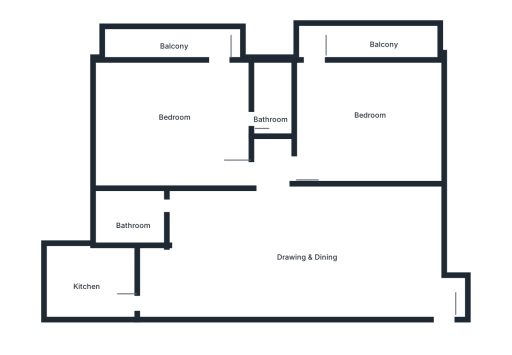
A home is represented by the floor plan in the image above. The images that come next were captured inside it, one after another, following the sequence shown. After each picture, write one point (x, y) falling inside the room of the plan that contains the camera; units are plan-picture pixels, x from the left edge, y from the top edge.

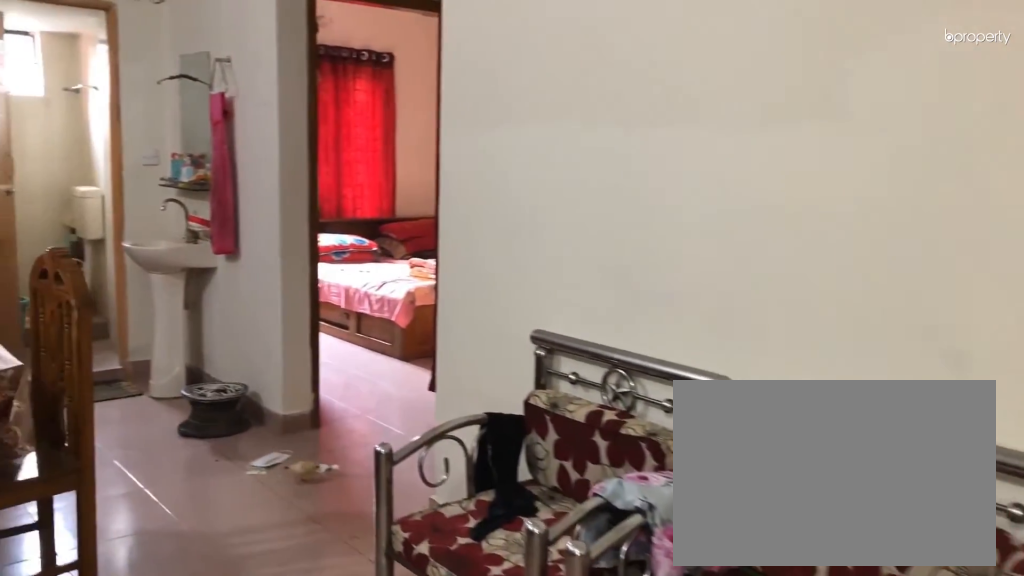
(310, 223)
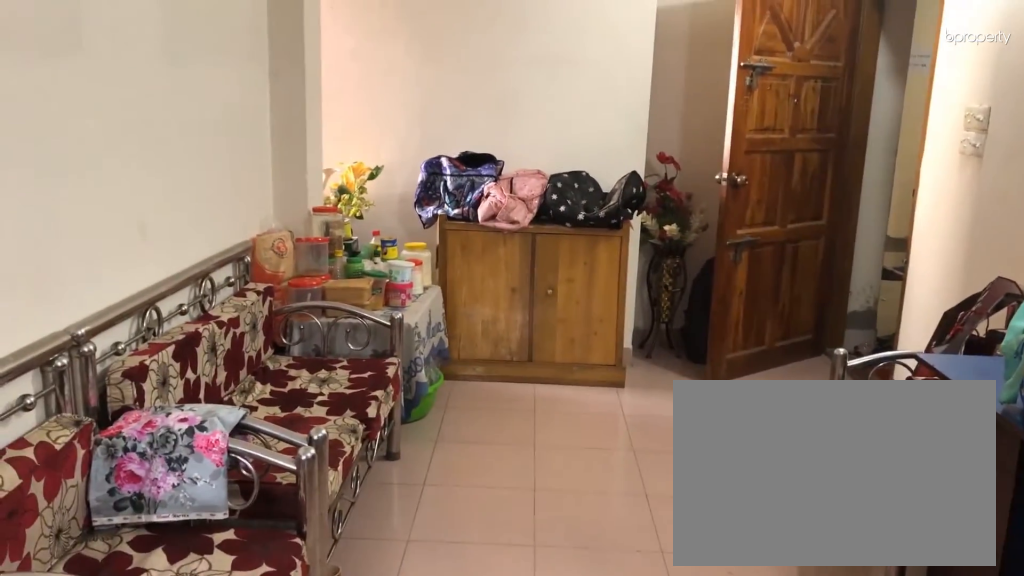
(306, 221)
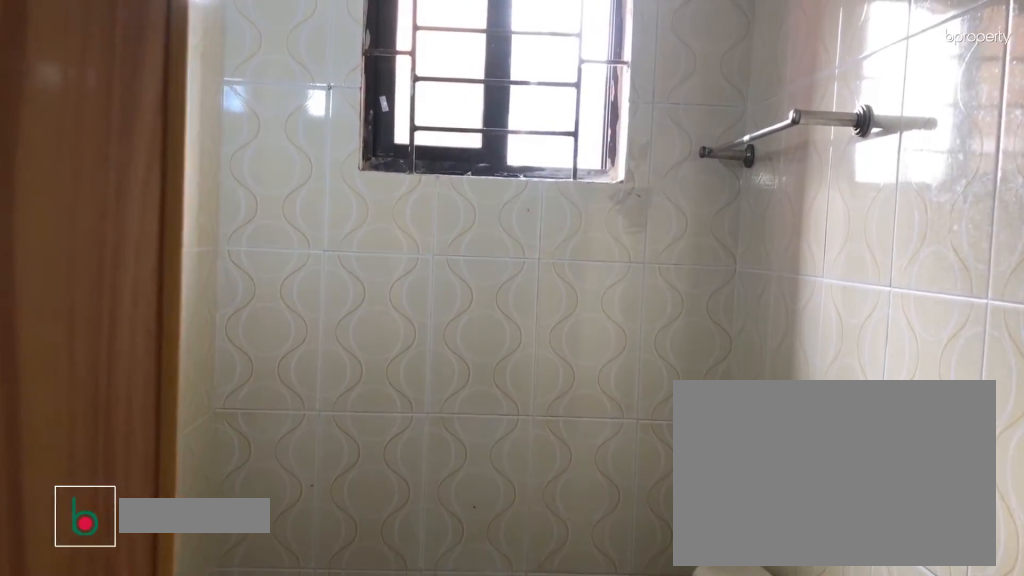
(137, 217)
